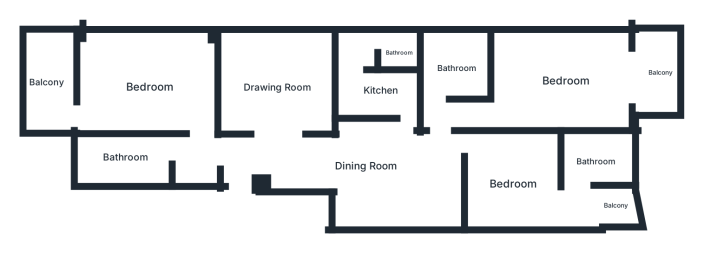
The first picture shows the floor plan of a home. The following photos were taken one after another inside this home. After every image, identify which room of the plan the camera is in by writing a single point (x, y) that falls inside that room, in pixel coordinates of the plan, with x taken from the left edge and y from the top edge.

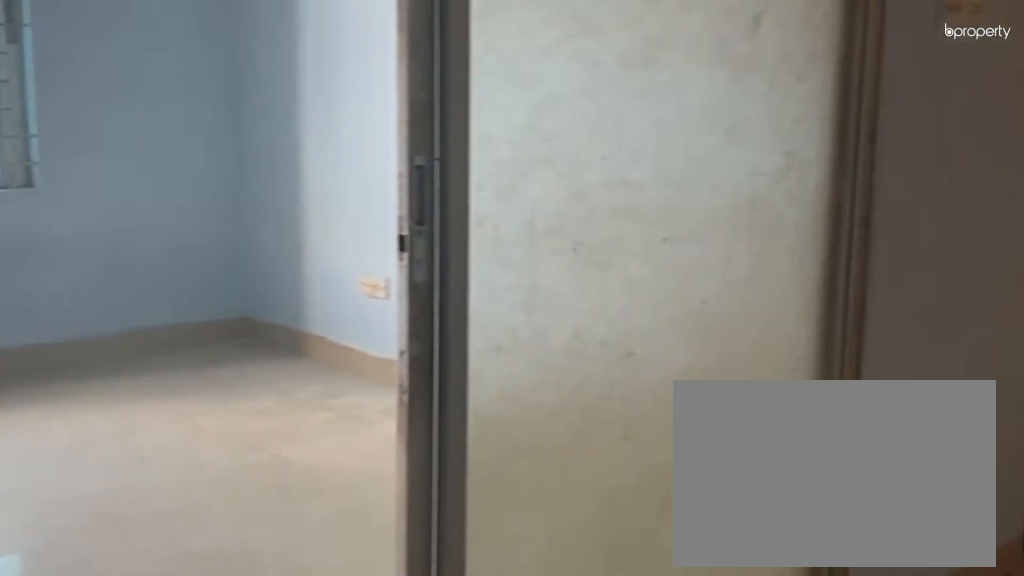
(263, 159)
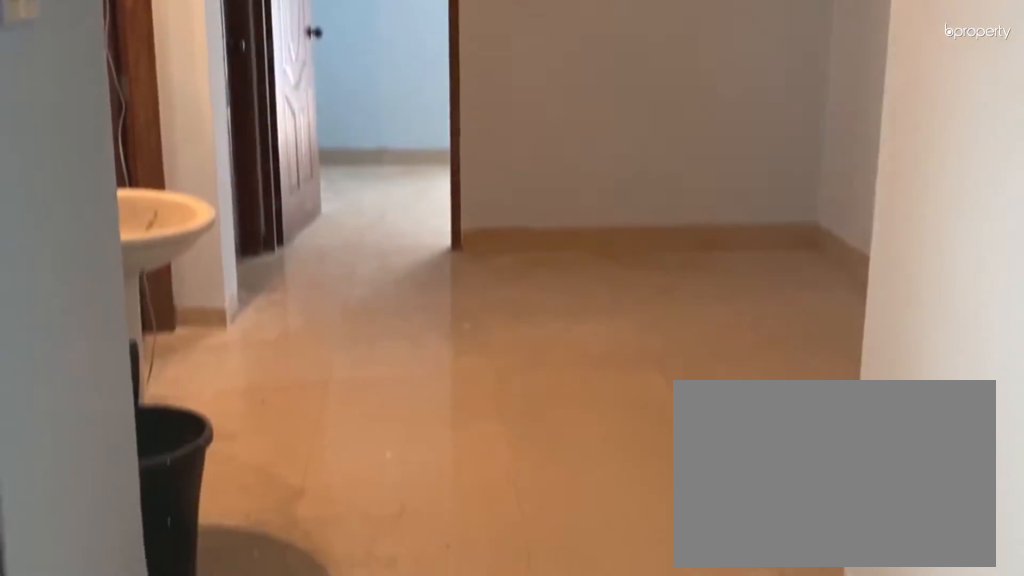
(364, 166)
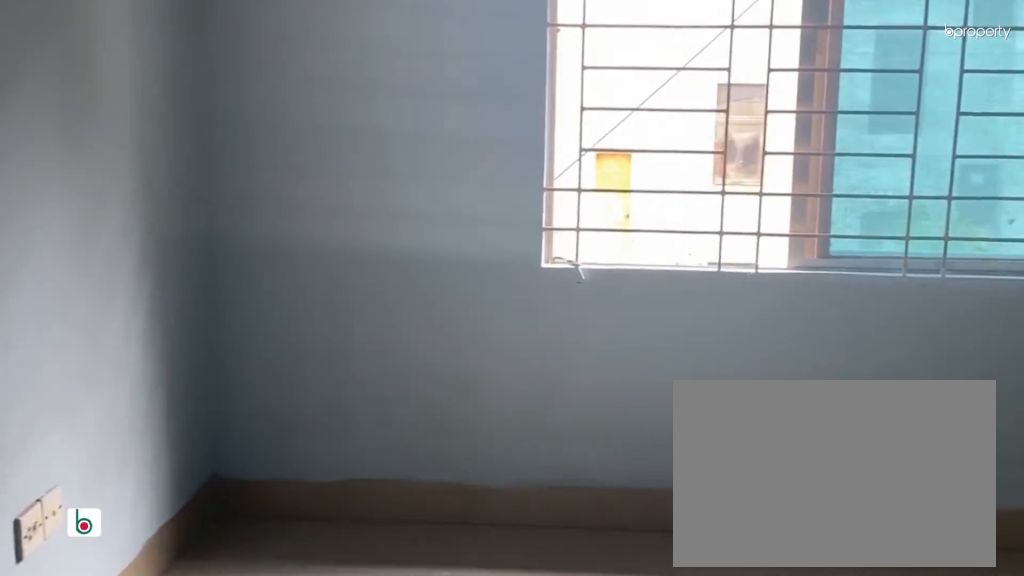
(278, 84)
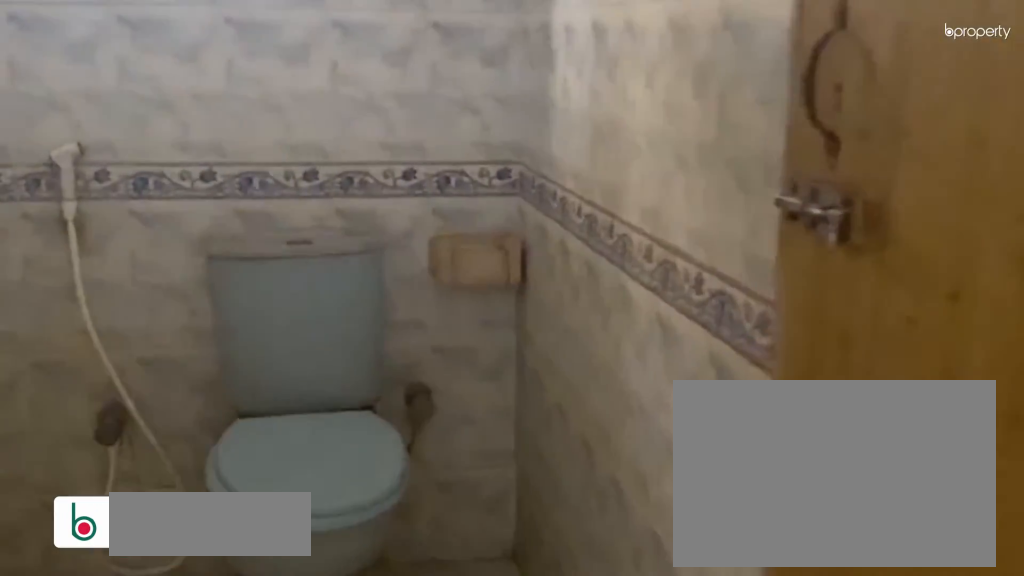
(125, 156)
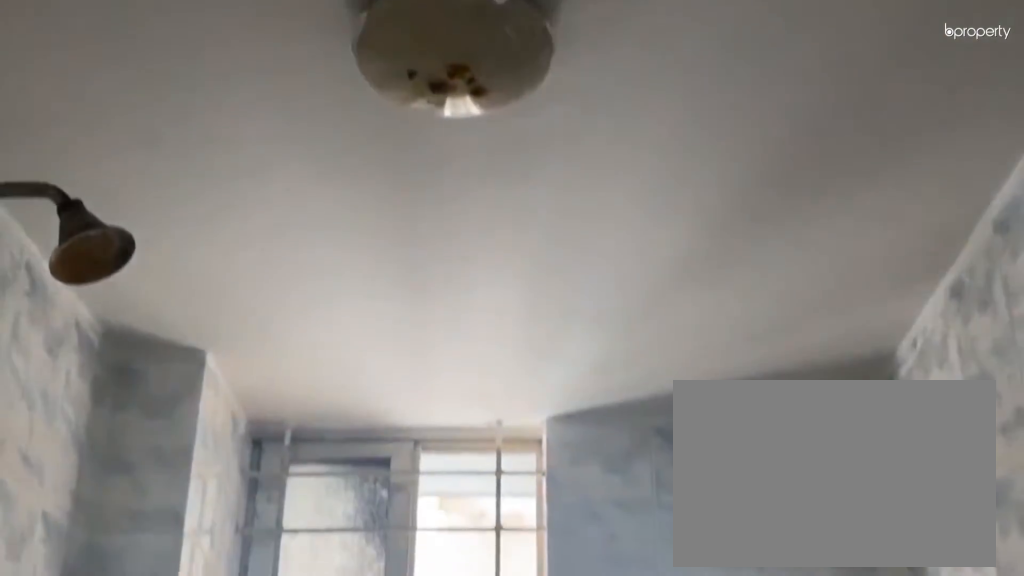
(125, 156)
